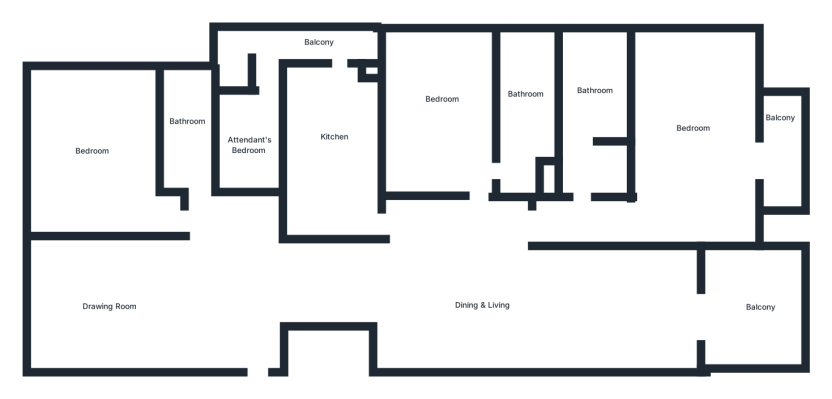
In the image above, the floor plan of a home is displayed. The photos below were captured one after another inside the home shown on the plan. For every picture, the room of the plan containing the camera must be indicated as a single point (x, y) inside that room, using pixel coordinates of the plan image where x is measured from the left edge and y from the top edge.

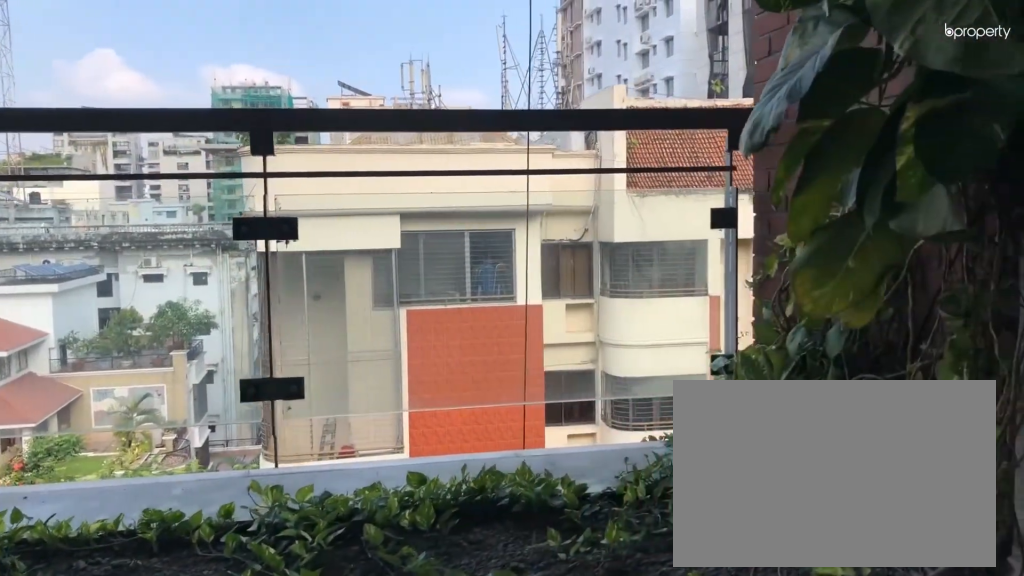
(755, 303)
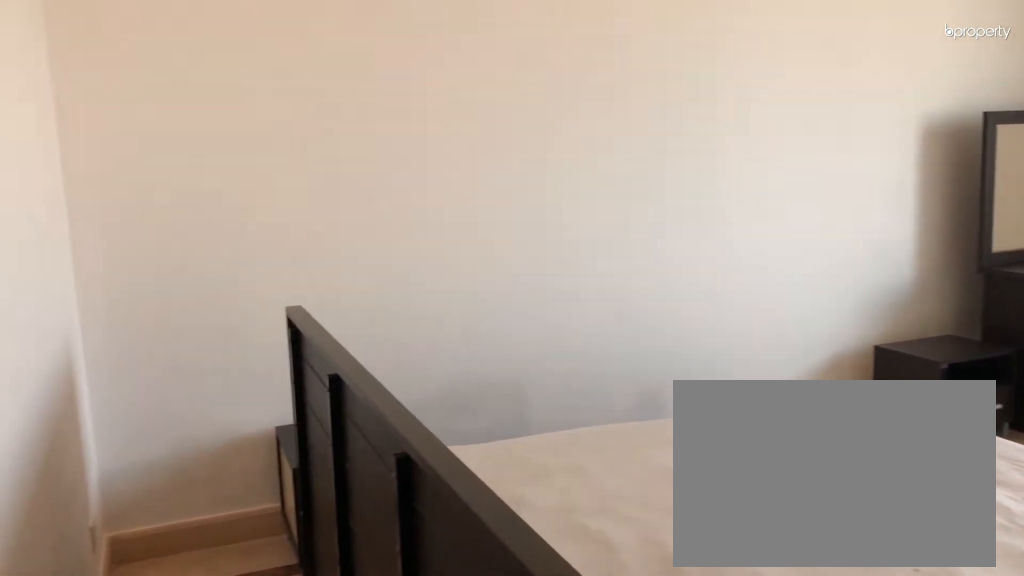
(438, 103)
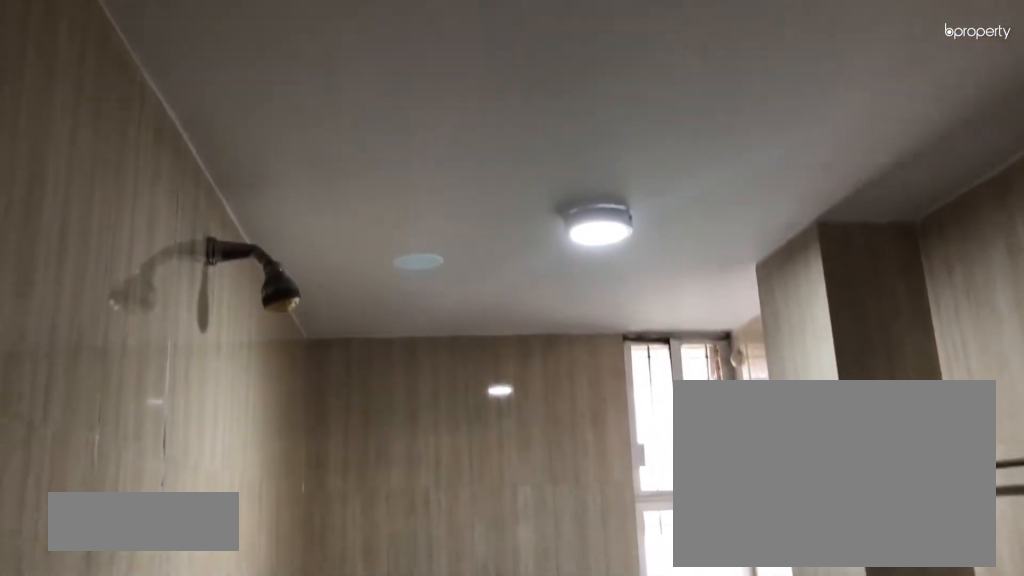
(528, 82)
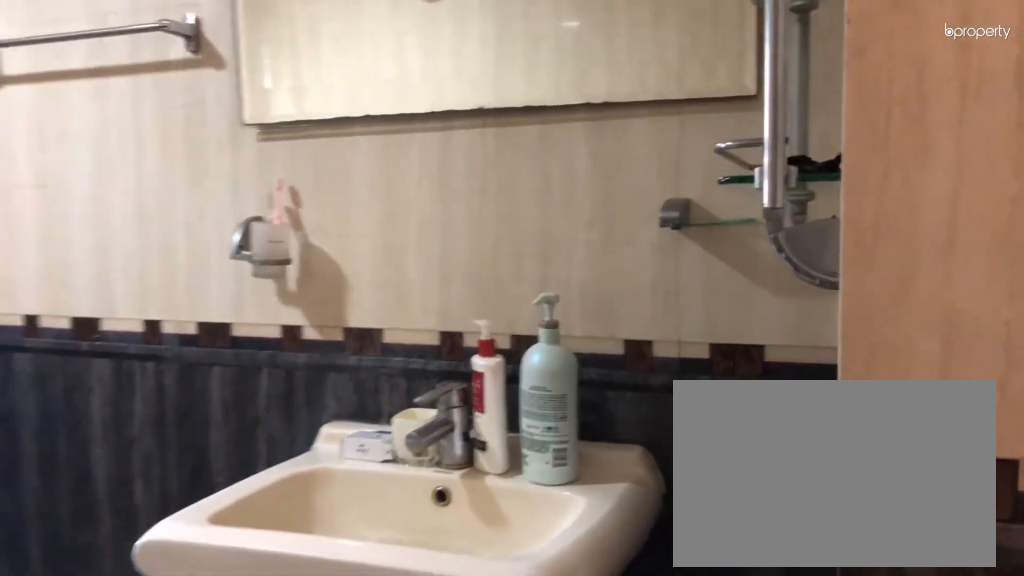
(528, 82)
